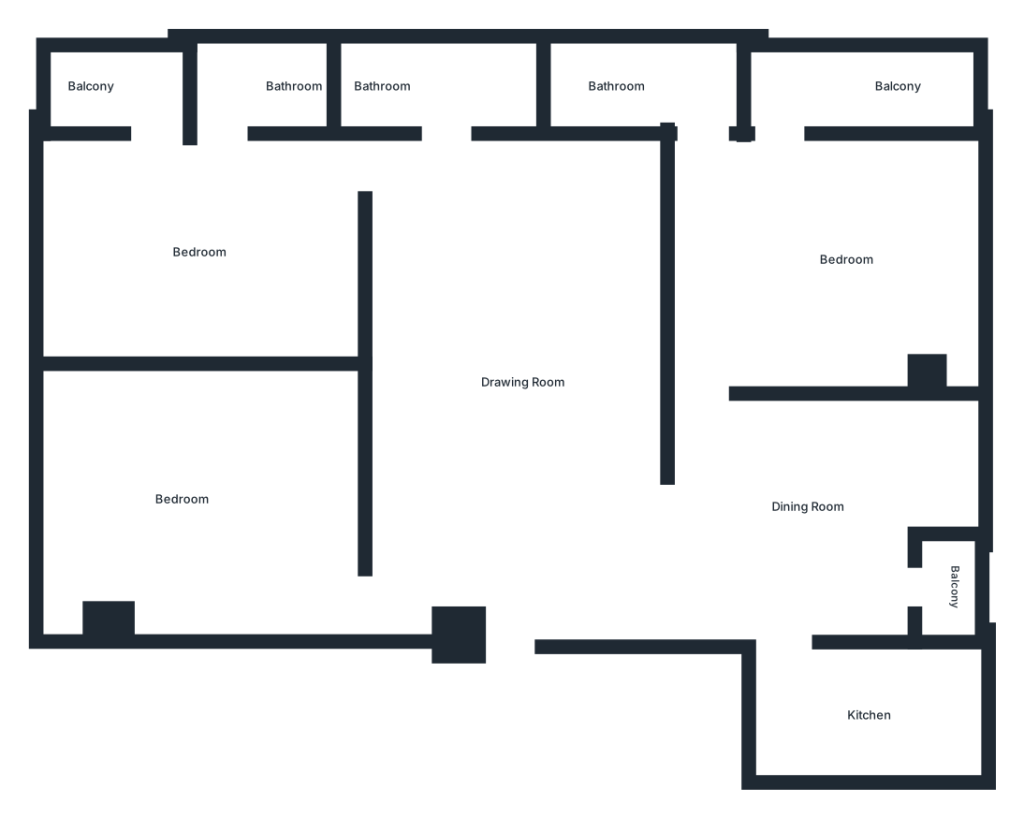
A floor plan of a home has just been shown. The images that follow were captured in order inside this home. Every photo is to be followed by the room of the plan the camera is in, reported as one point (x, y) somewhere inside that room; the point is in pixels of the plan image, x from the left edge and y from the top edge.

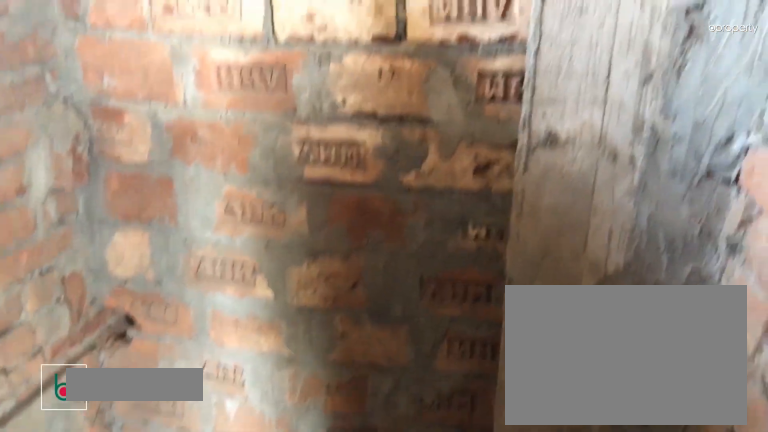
(266, 92)
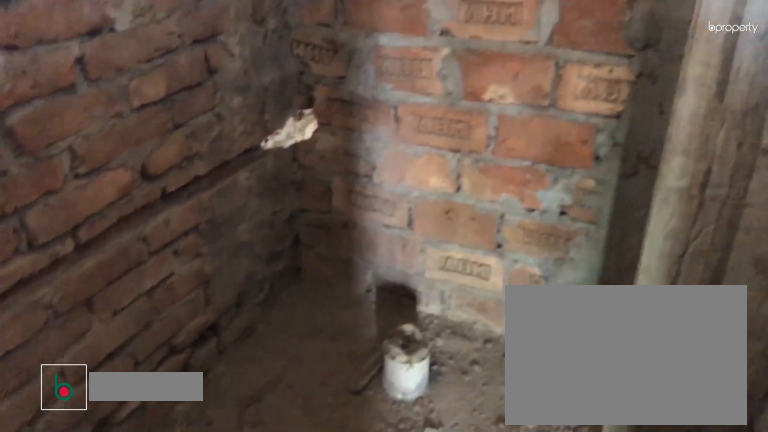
(442, 94)
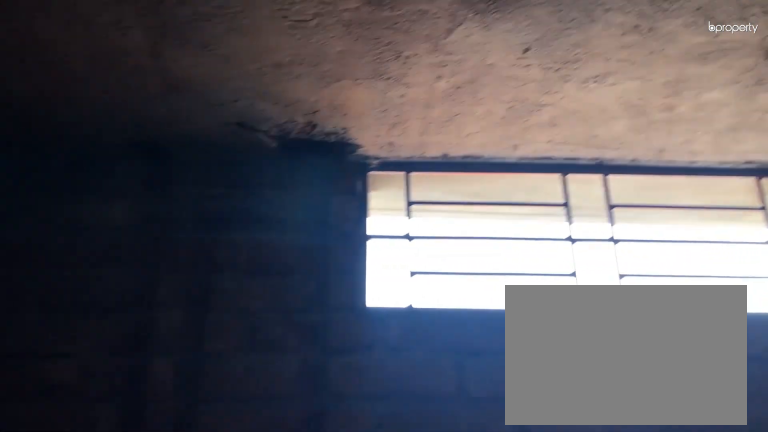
(442, 94)
